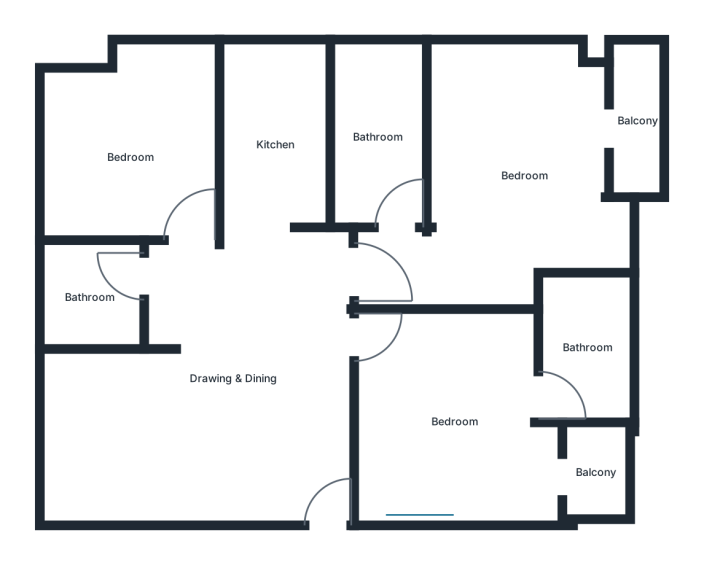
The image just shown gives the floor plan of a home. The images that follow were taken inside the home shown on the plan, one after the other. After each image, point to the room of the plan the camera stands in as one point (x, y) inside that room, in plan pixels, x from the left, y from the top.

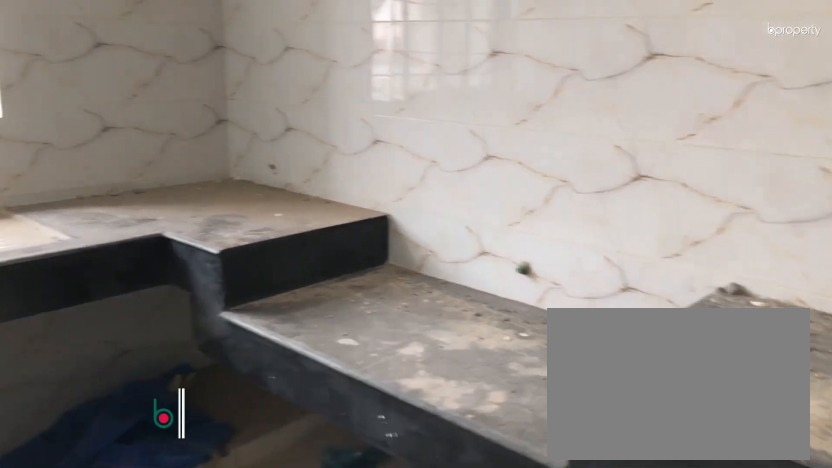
(277, 144)
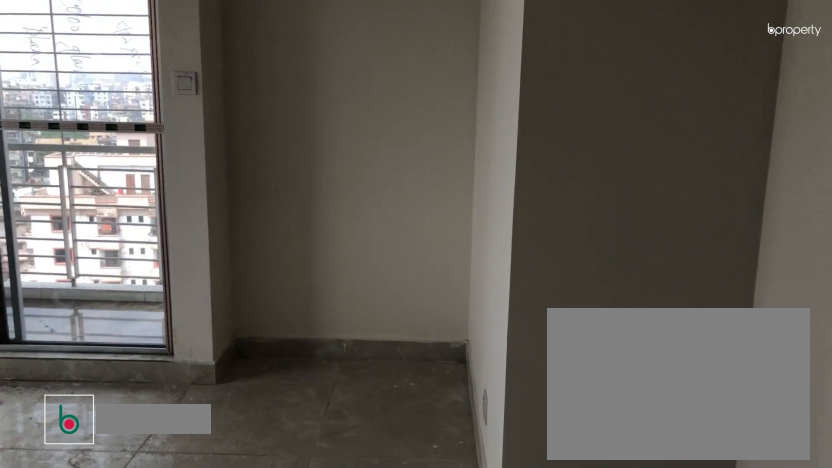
(524, 176)
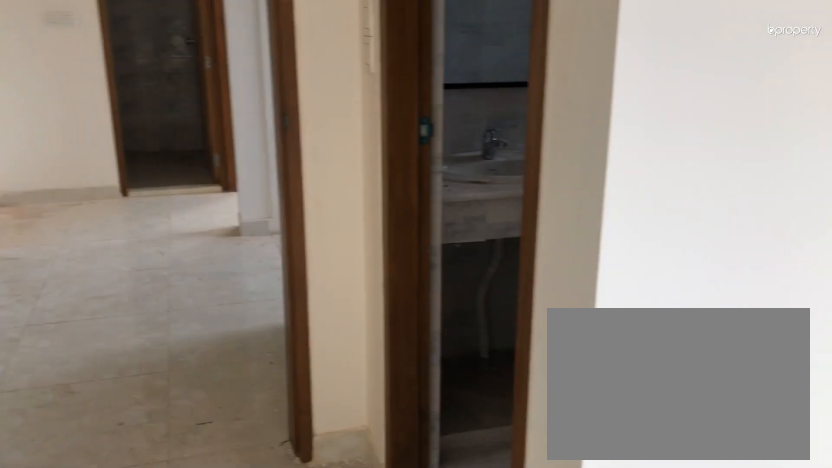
(524, 176)
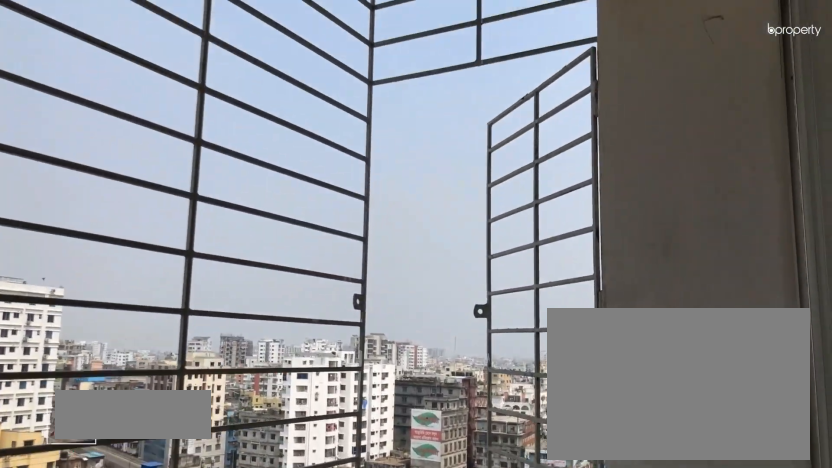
(640, 119)
